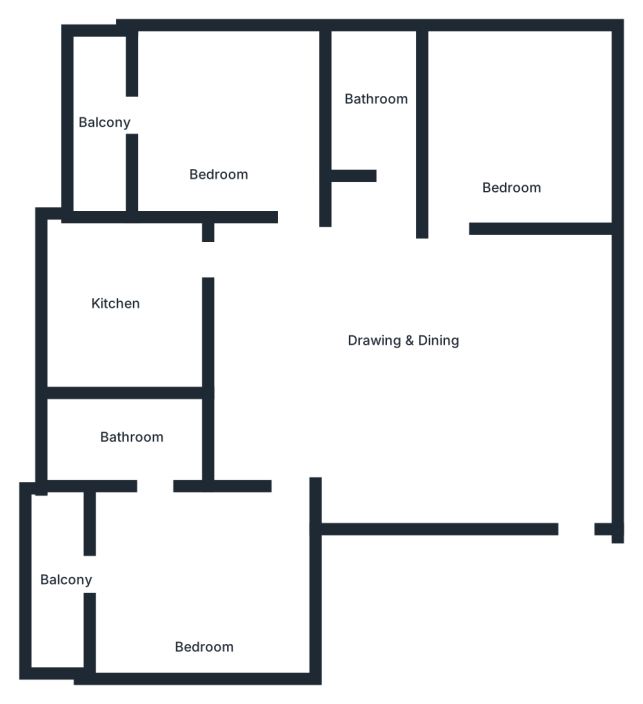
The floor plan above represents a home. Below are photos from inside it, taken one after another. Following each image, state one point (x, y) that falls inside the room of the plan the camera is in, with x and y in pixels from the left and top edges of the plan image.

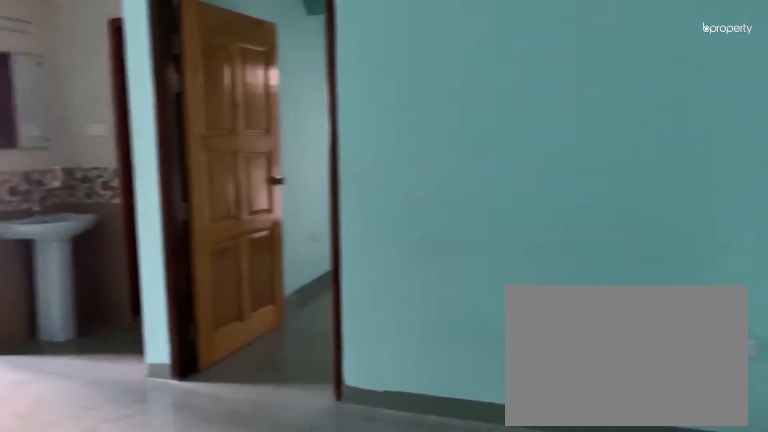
(399, 367)
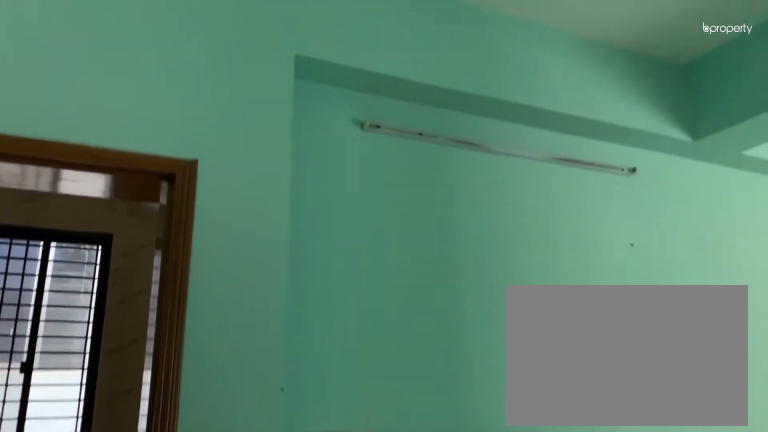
(399, 366)
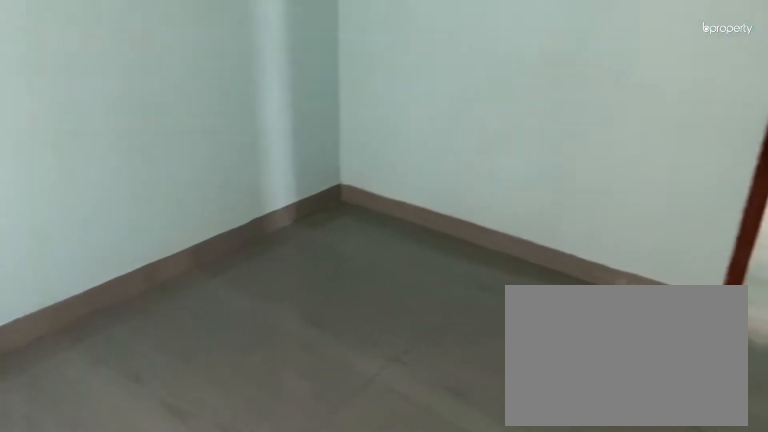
(512, 130)
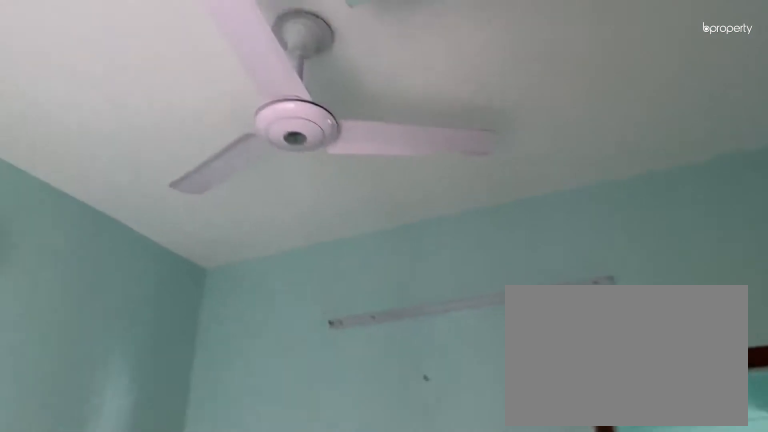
(512, 130)
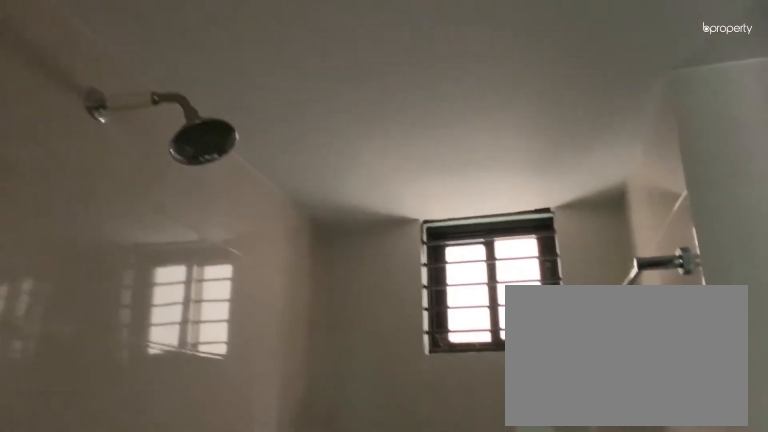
(379, 116)
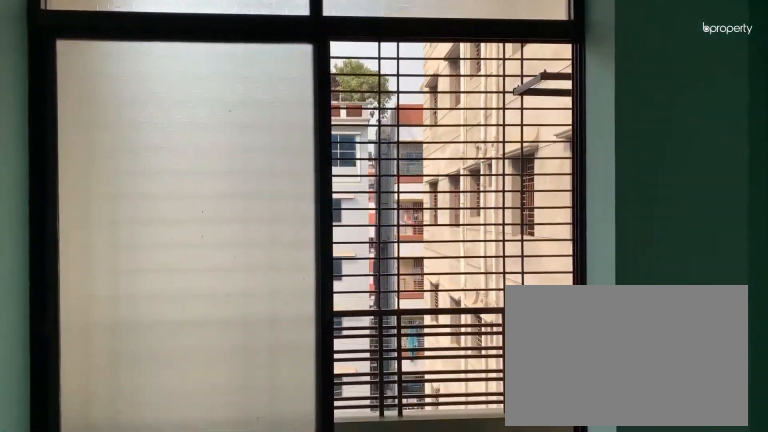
(216, 120)
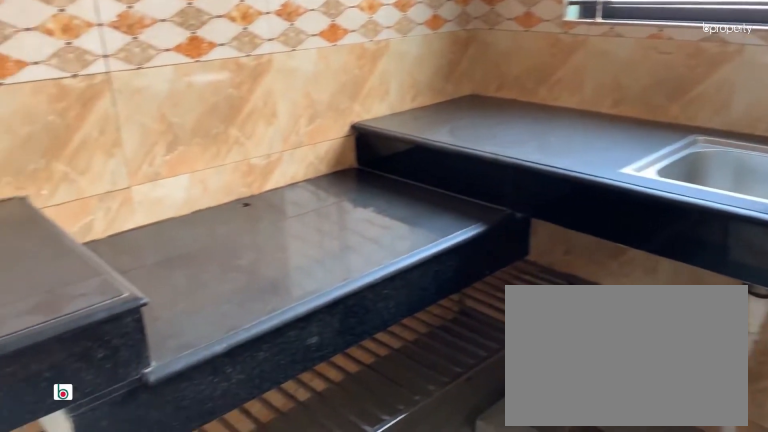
(113, 278)
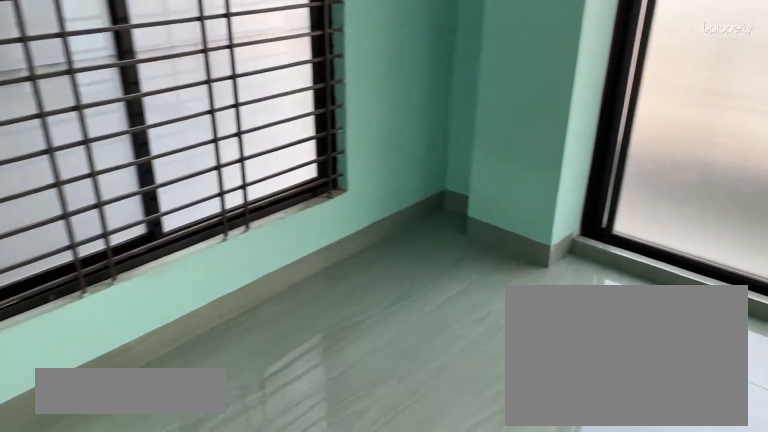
(192, 592)
